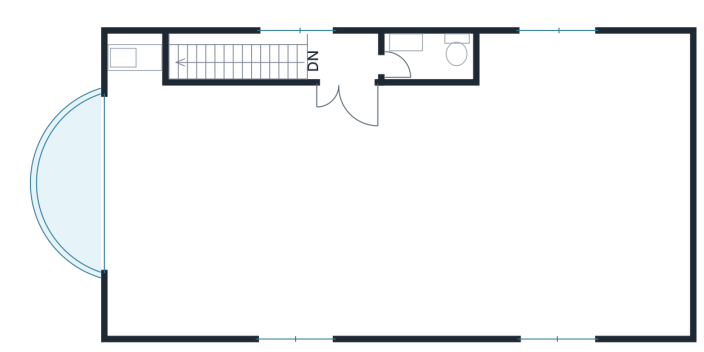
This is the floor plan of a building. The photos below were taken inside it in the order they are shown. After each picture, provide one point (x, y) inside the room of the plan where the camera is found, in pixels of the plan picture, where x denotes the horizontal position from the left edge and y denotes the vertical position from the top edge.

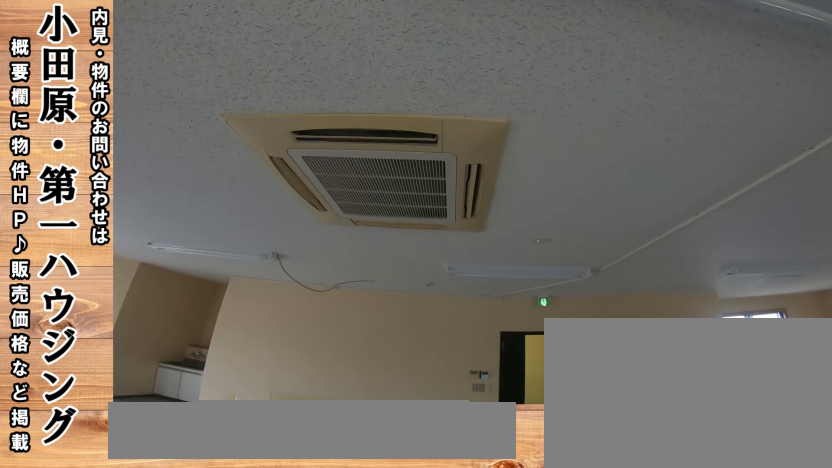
(395, 196)
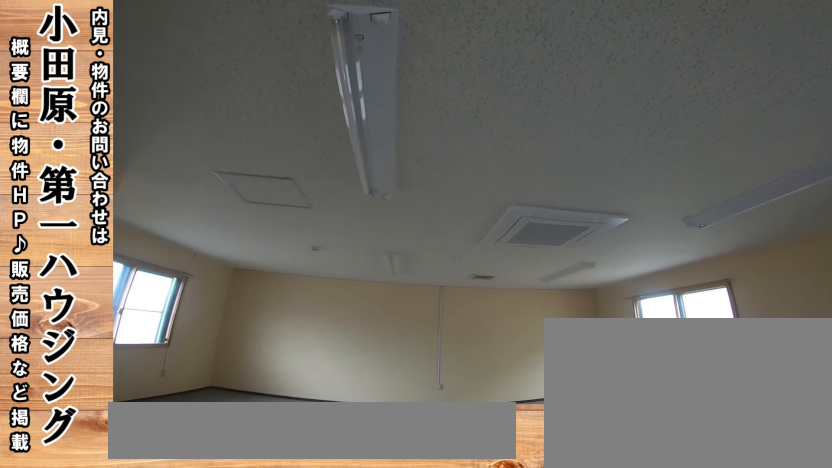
(395, 196)
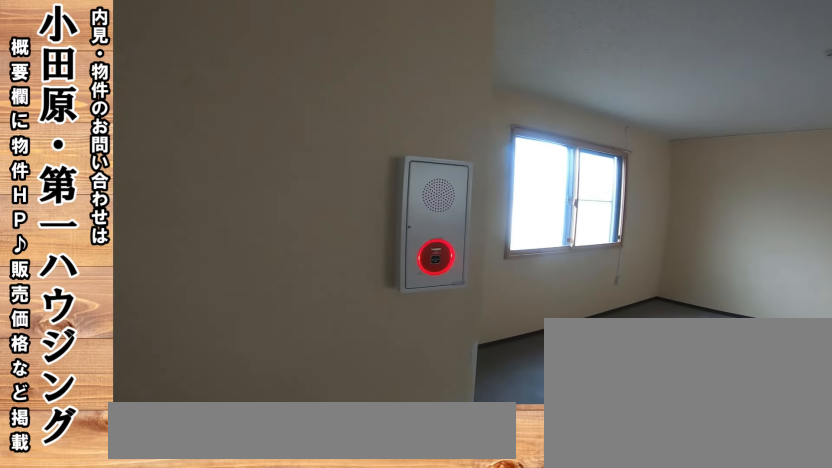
(395, 196)
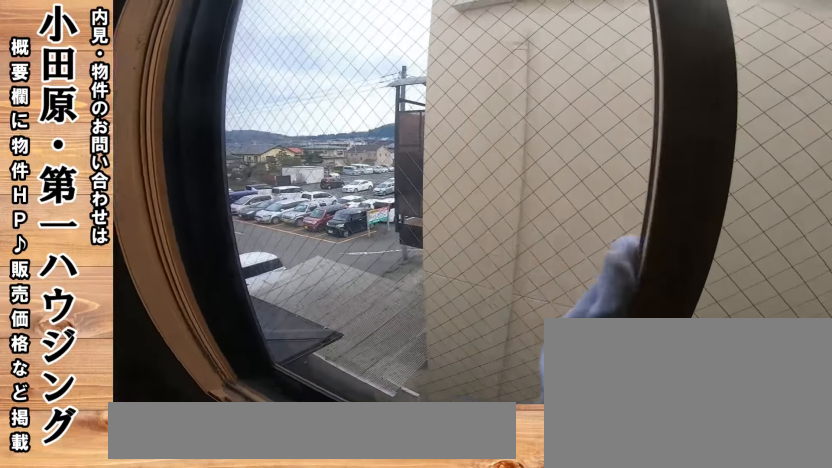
(395, 187)
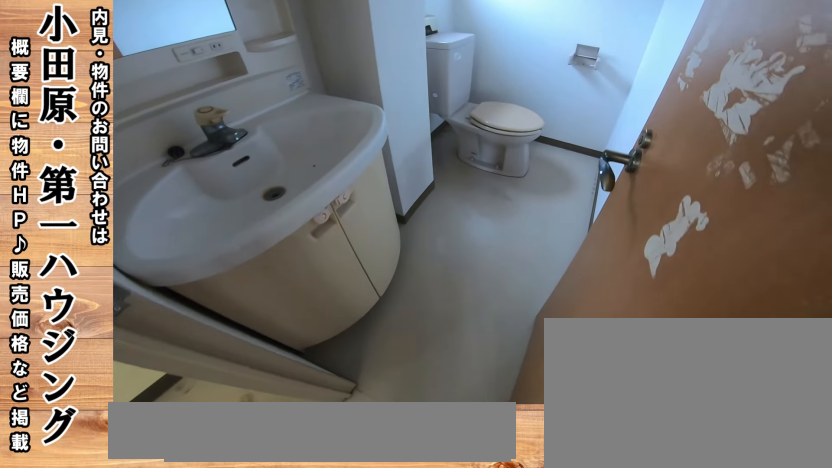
(426, 58)
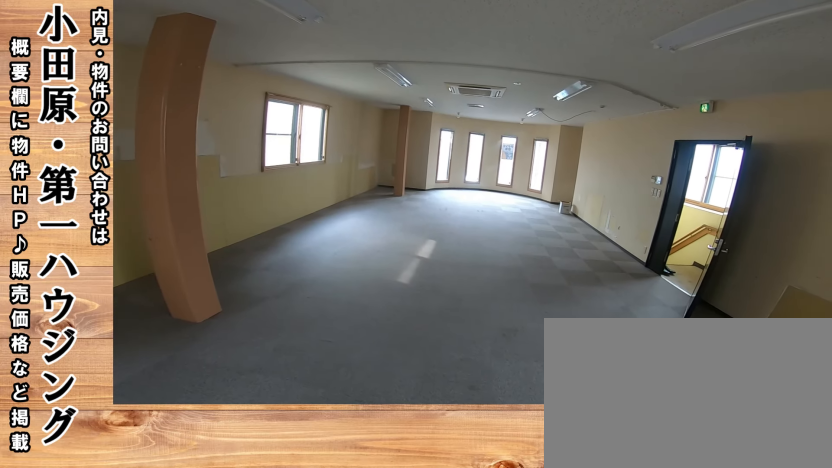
(396, 196)
